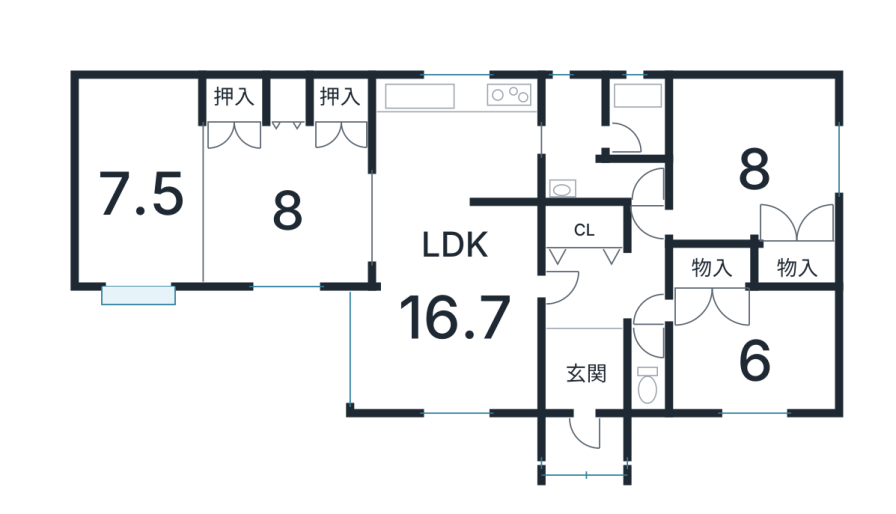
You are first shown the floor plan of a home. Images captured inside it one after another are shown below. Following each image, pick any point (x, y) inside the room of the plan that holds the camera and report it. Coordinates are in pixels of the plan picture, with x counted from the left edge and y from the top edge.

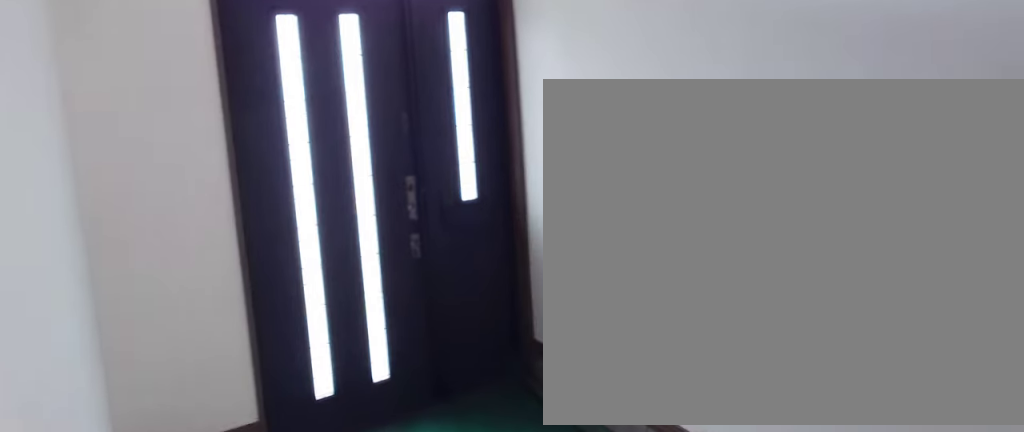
(572, 370)
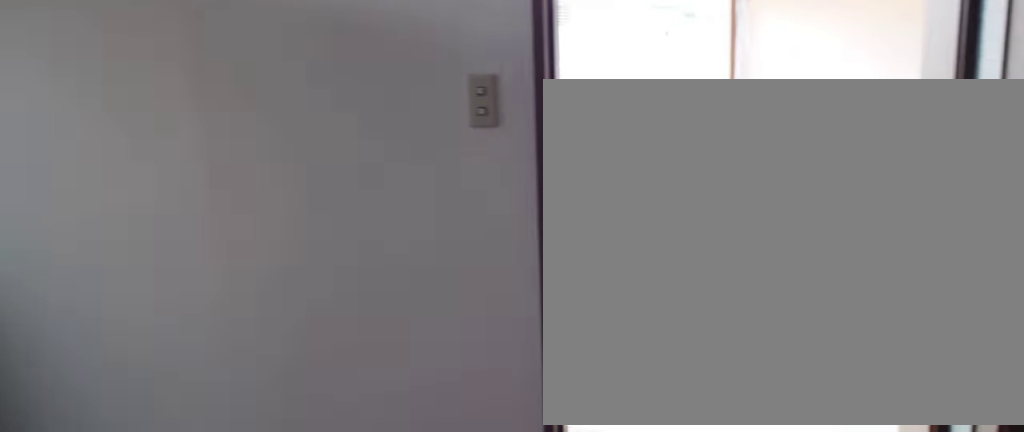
(572, 370)
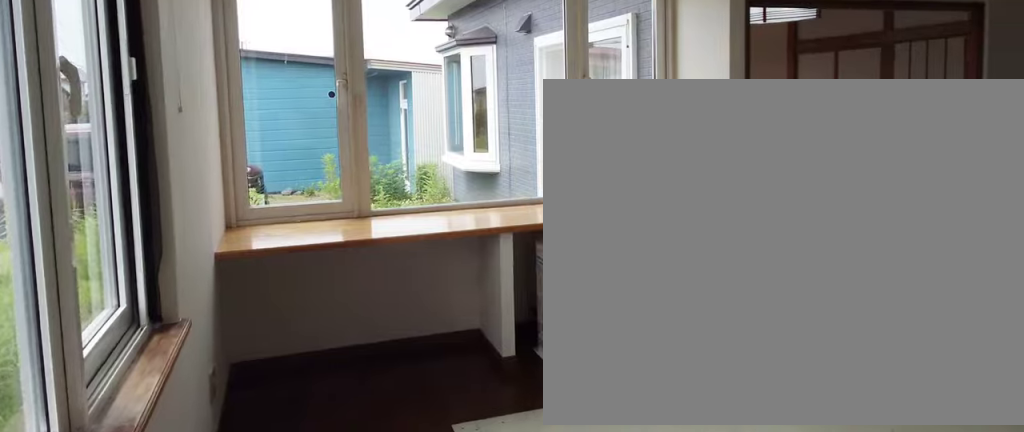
(456, 301)
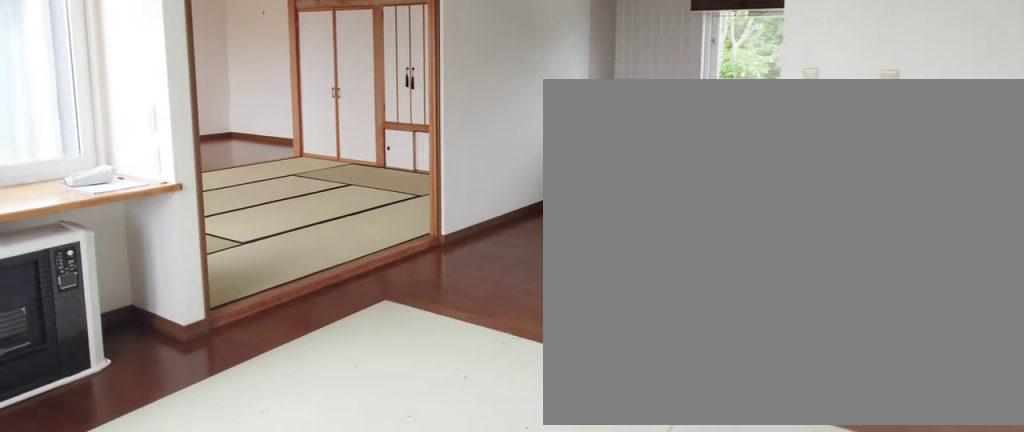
(456, 301)
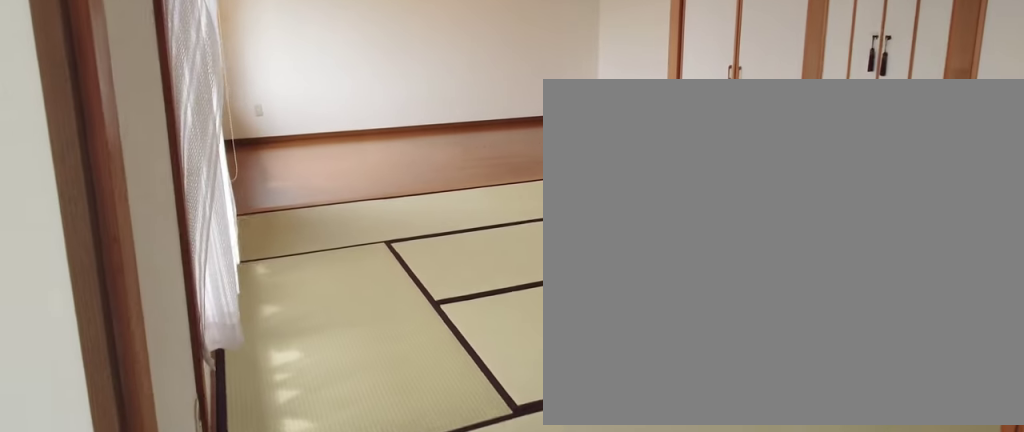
(287, 197)
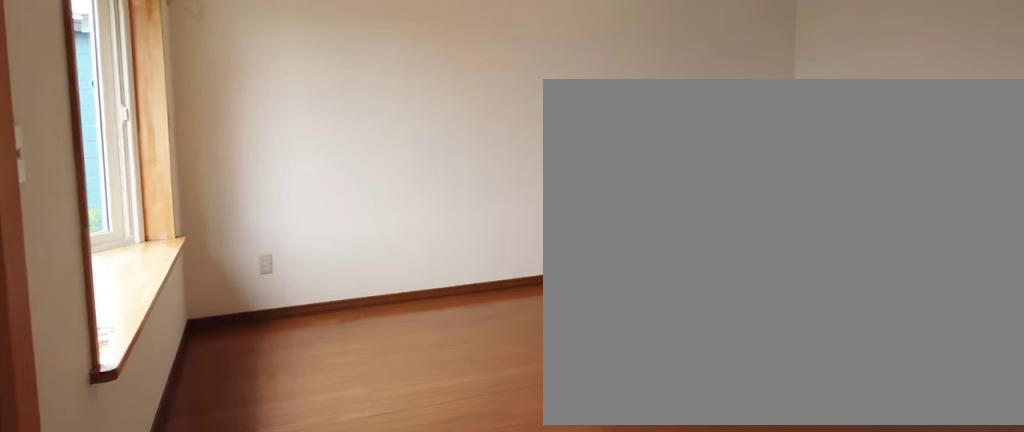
(132, 183)
